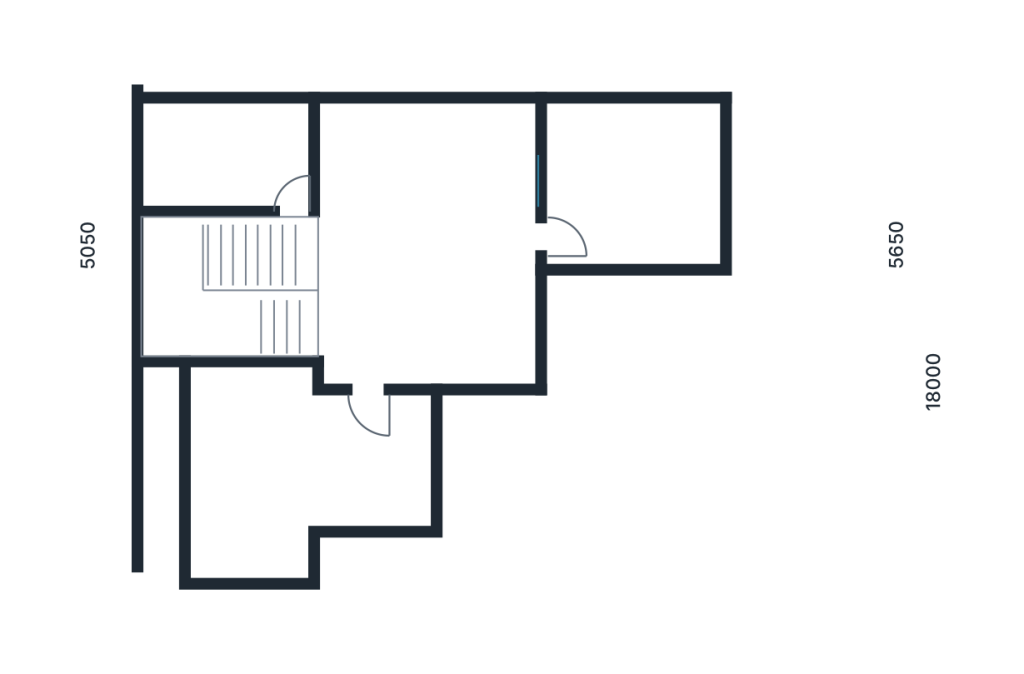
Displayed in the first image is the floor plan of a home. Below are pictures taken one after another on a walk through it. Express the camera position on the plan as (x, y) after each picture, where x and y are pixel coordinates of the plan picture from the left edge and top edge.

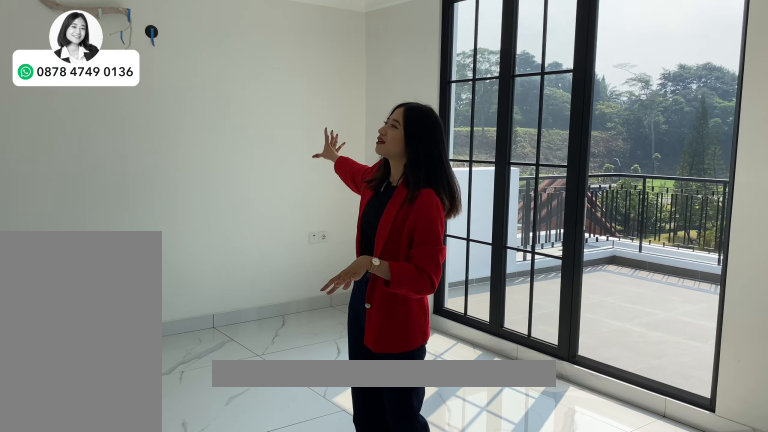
(414, 187)
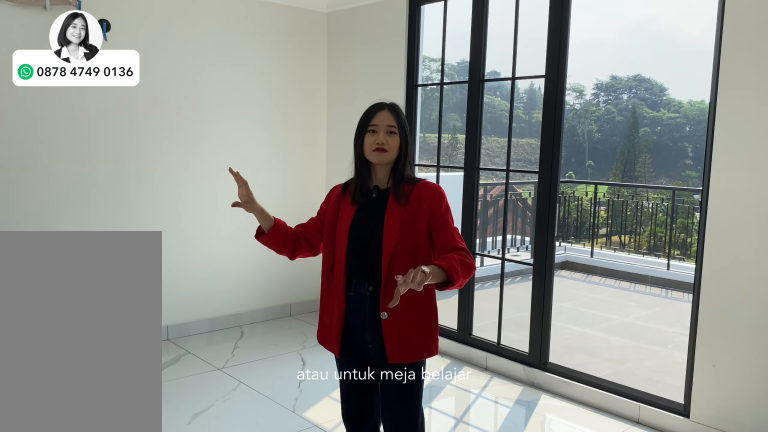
(414, 187)
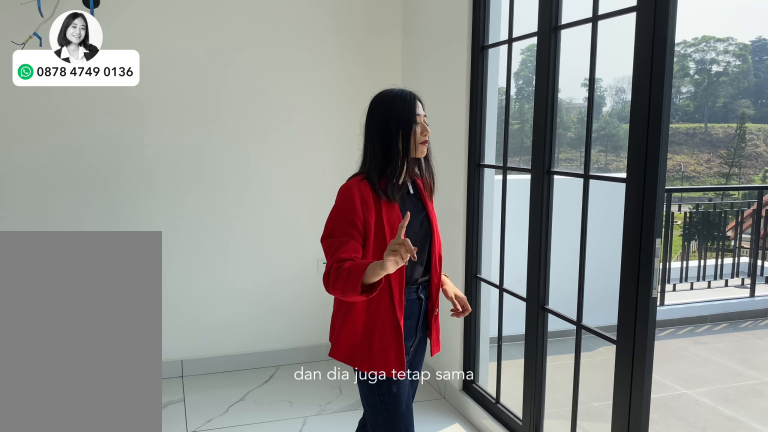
(414, 187)
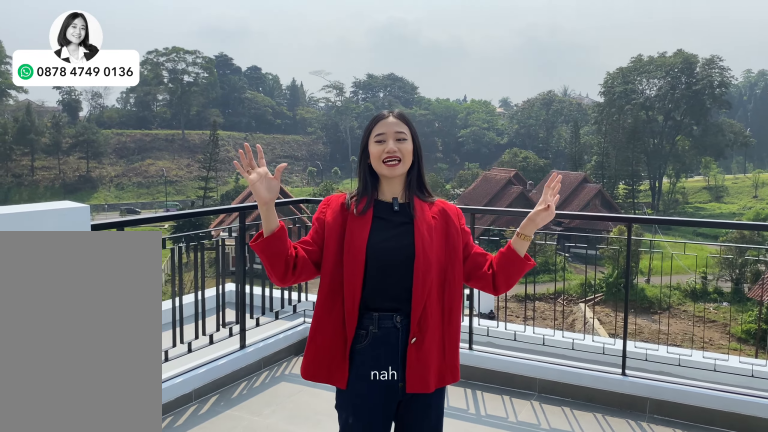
(631, 166)
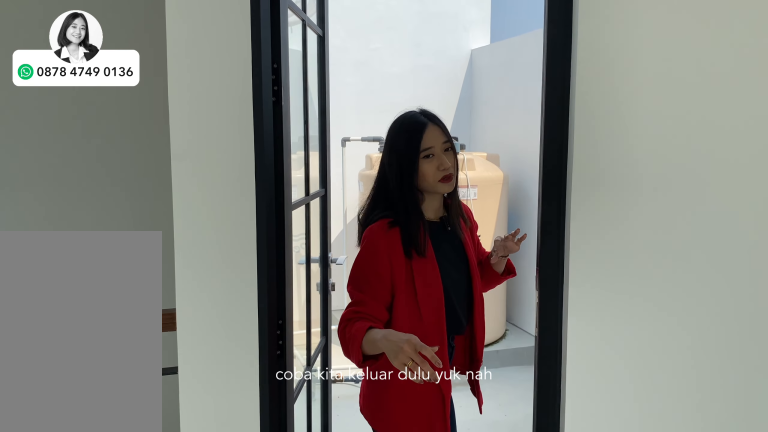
(420, 240)
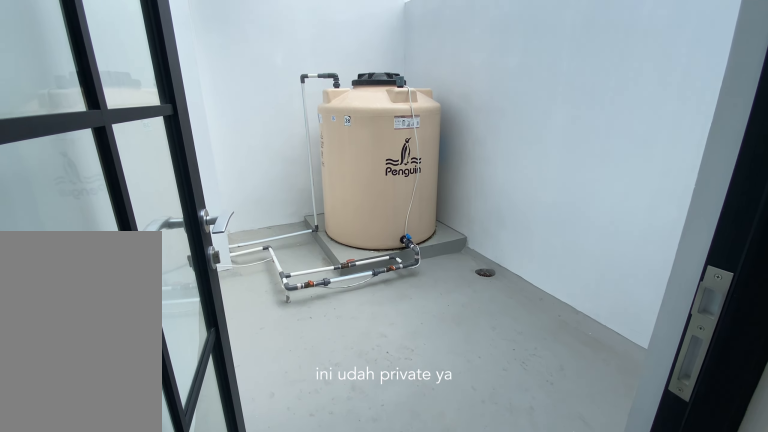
(228, 145)
